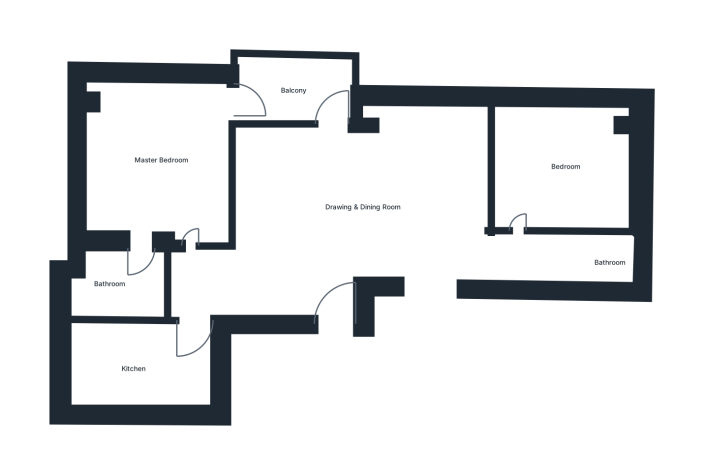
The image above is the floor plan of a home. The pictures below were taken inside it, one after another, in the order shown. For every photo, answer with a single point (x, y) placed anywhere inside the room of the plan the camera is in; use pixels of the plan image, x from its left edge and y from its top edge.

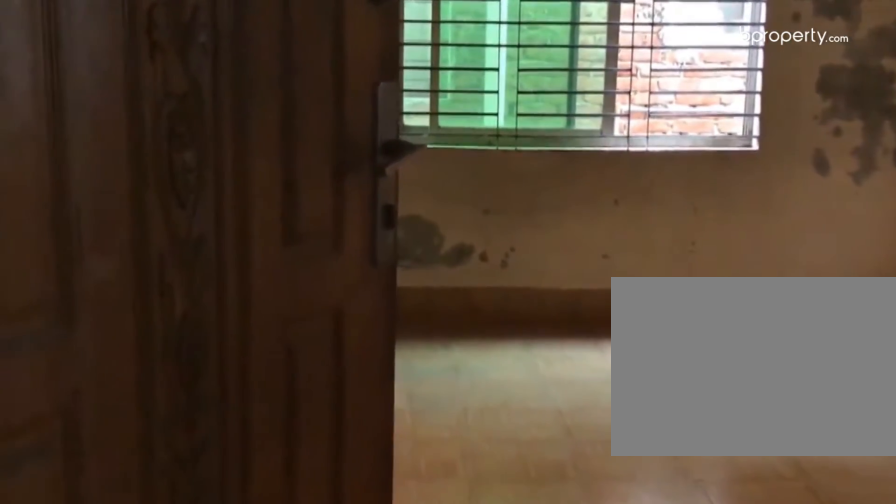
(433, 255)
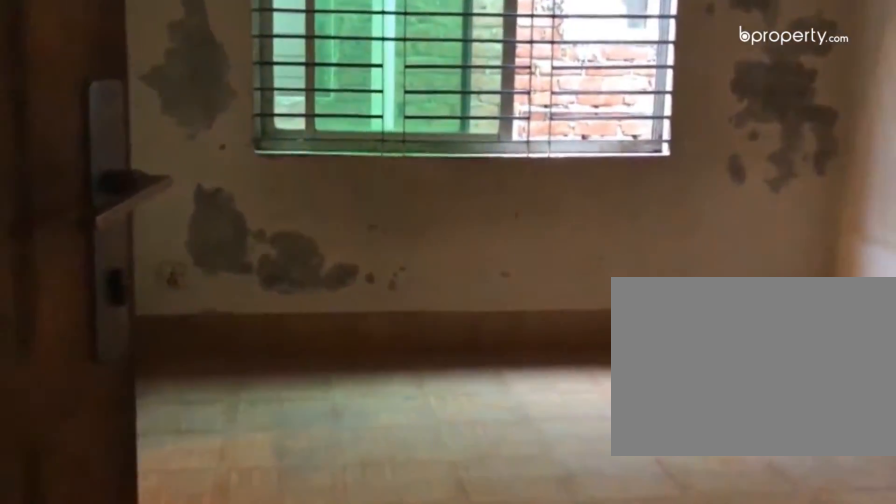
(433, 255)
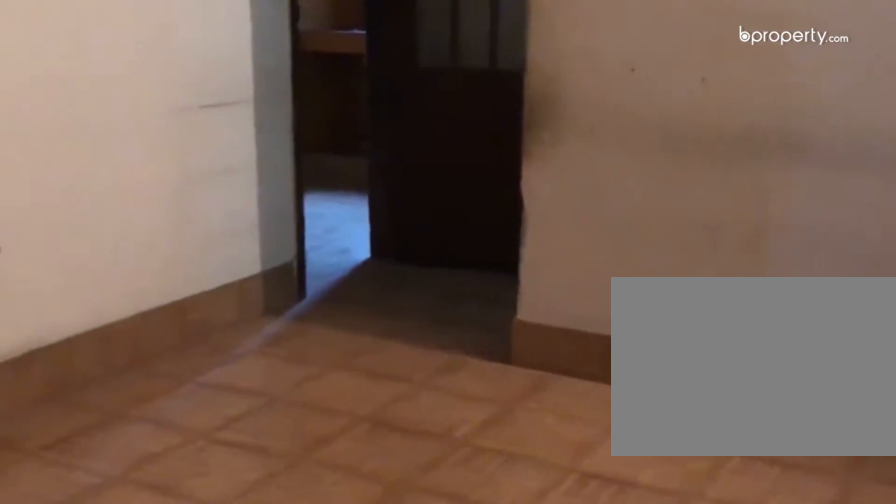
(345, 213)
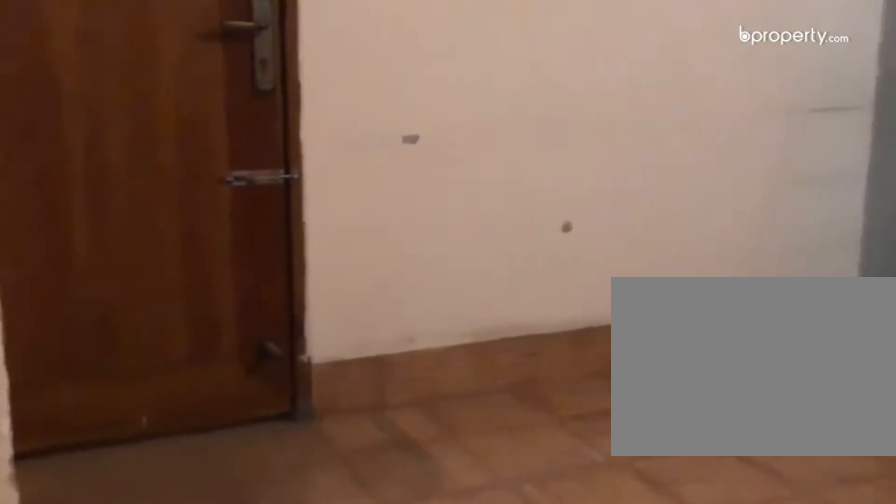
(345, 213)
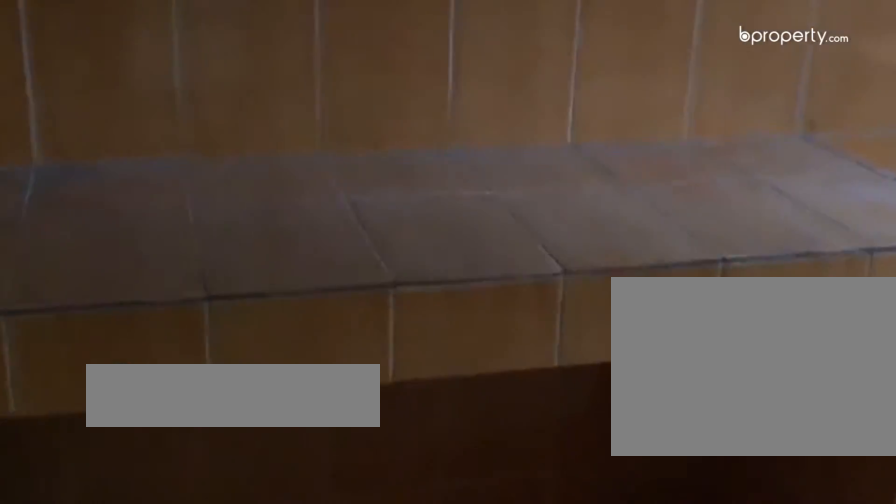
(150, 365)
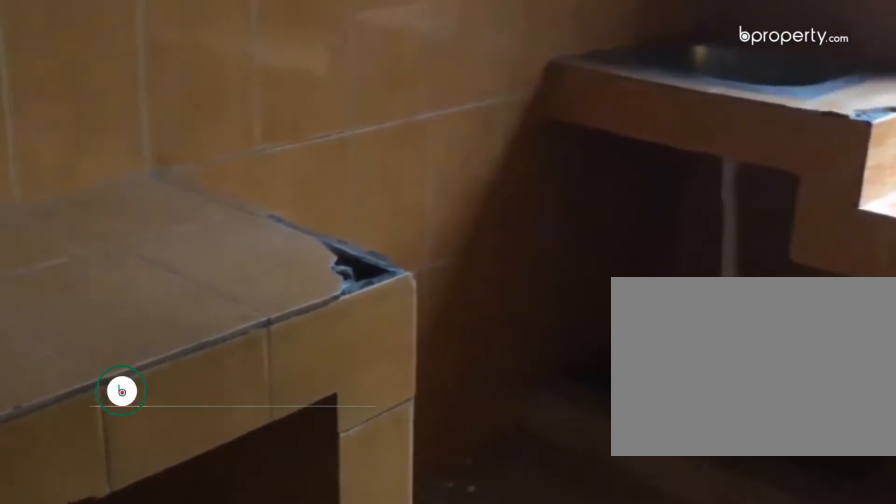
(150, 365)
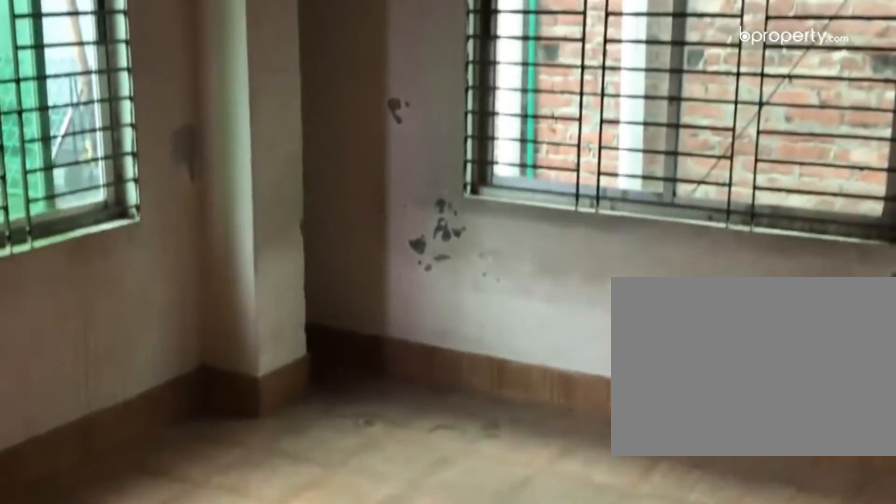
(156, 164)
